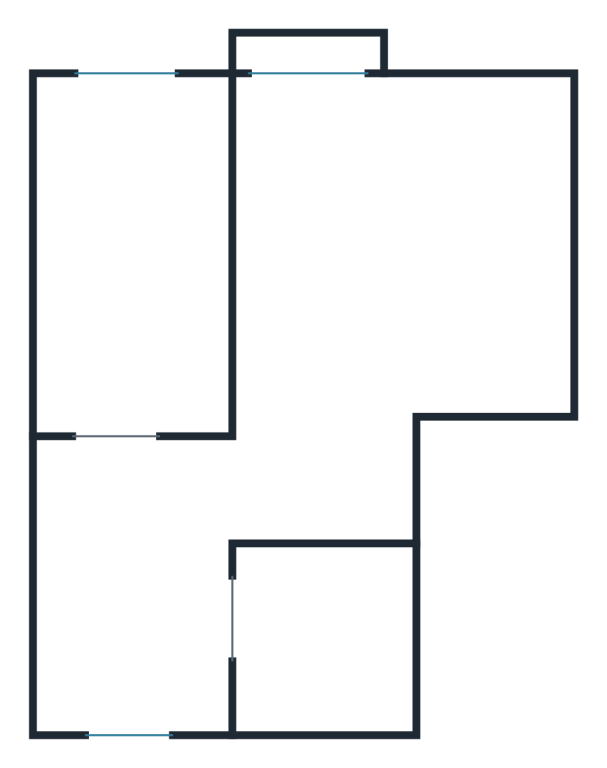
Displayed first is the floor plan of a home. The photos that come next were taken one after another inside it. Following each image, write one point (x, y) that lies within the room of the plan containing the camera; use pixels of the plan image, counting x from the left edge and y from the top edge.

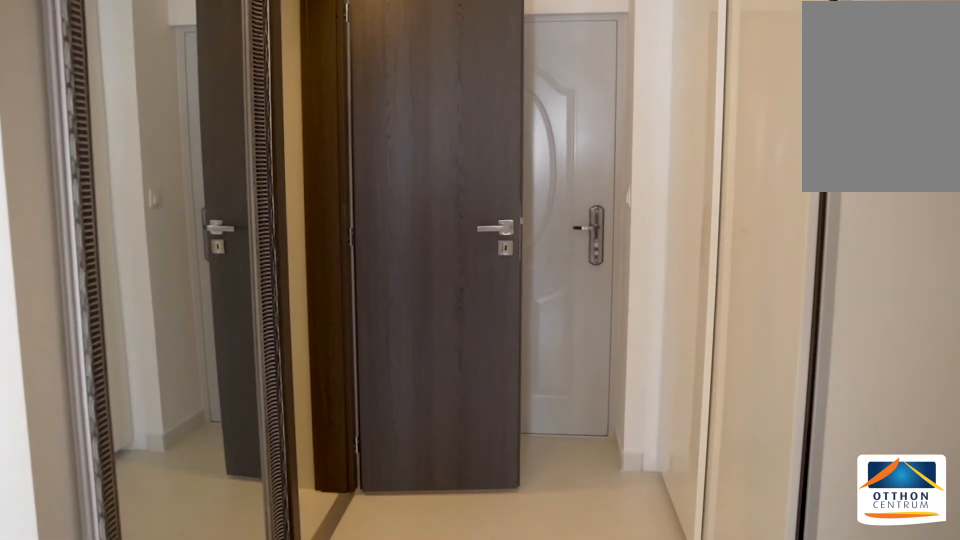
(132, 585)
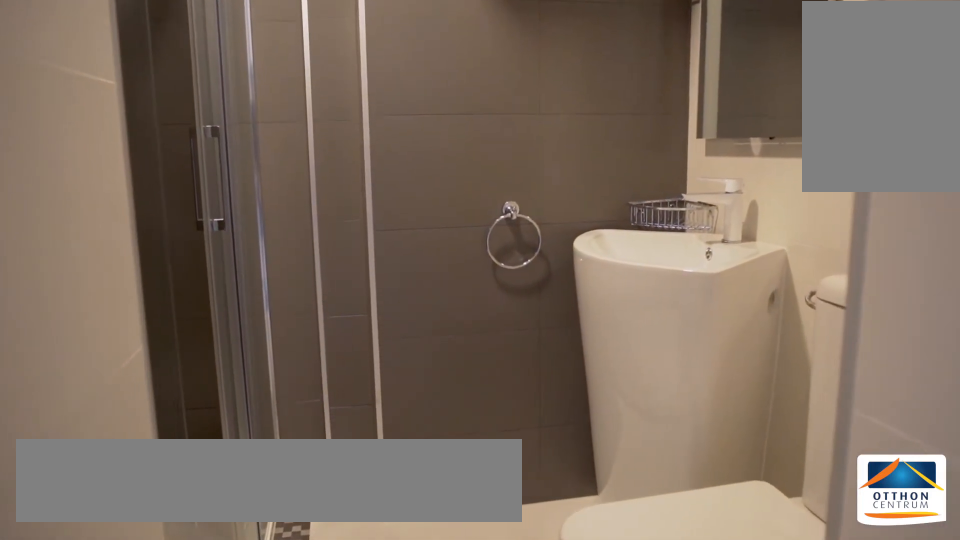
(325, 637)
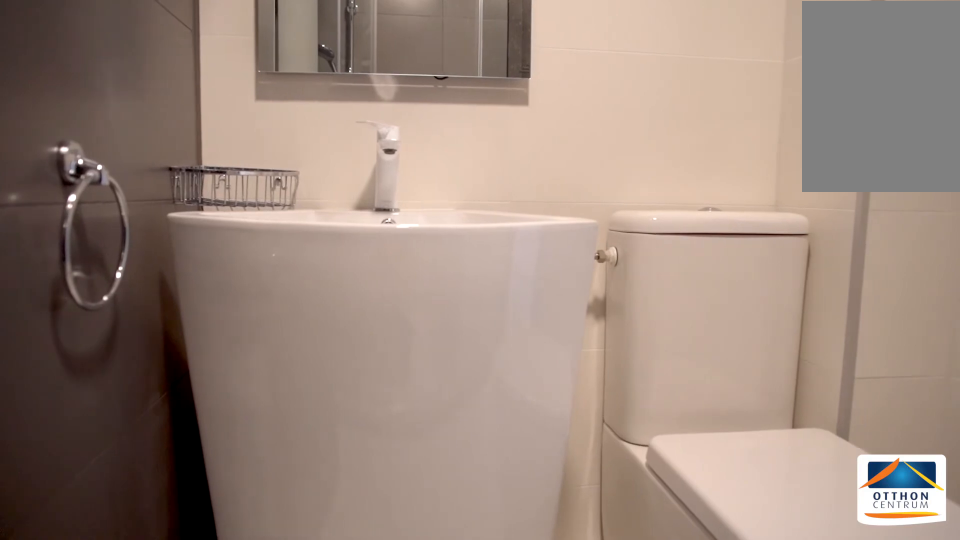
(325, 637)
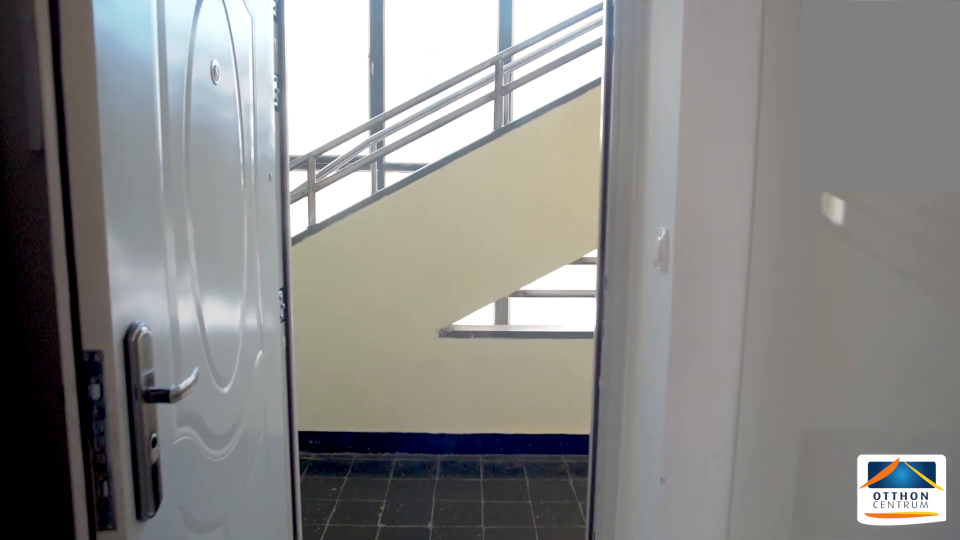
(125, 607)
